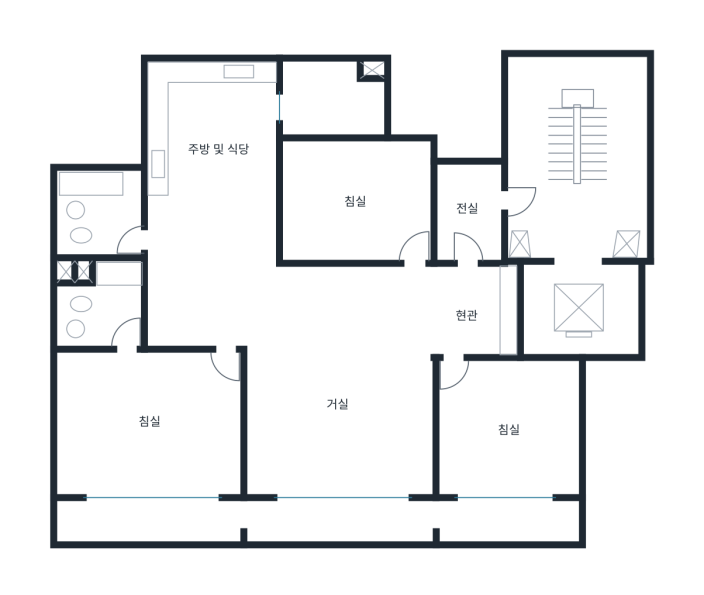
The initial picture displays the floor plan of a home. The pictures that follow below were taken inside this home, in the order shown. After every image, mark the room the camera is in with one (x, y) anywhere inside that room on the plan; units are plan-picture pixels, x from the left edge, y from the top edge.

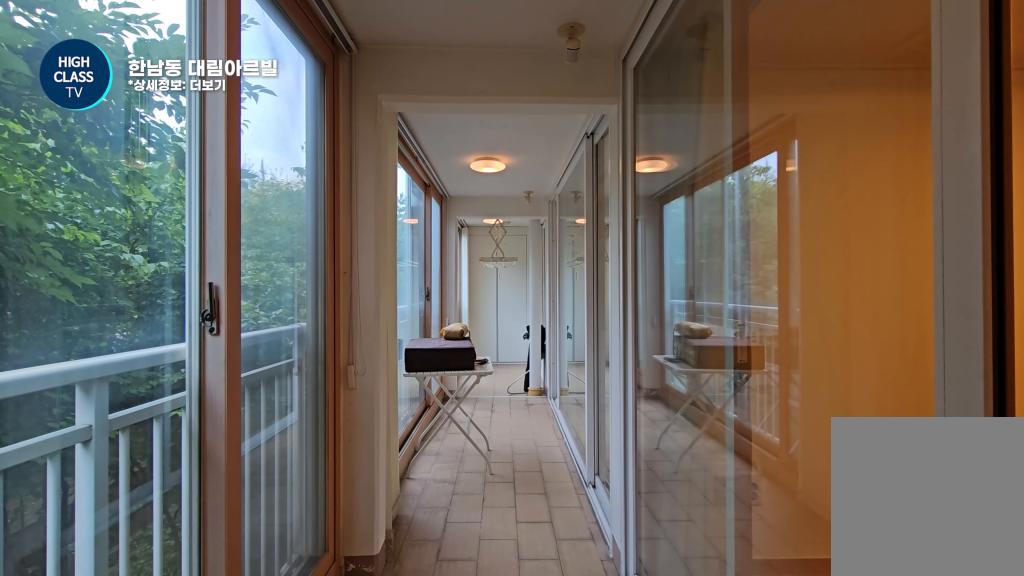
(319, 516)
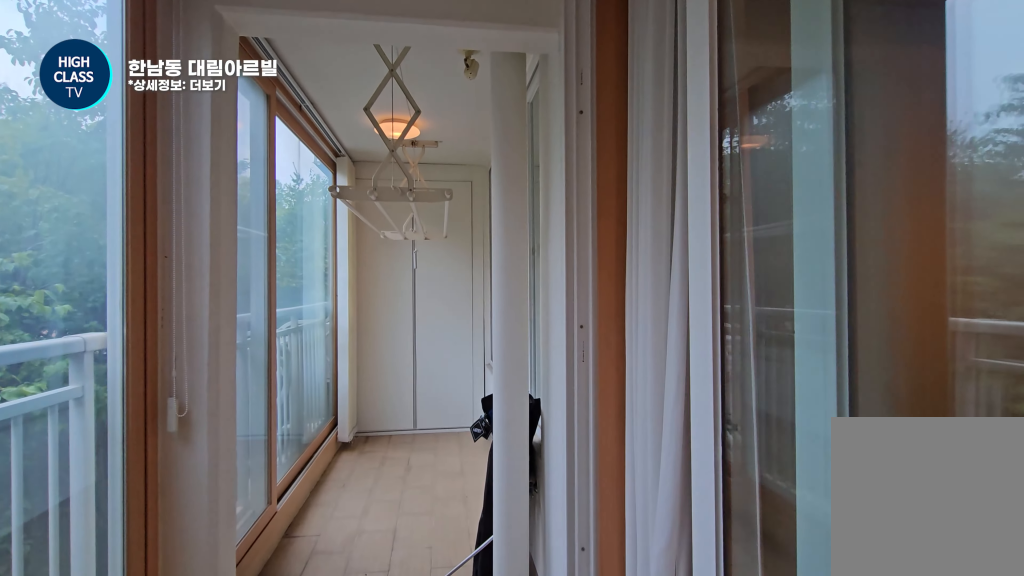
(319, 516)
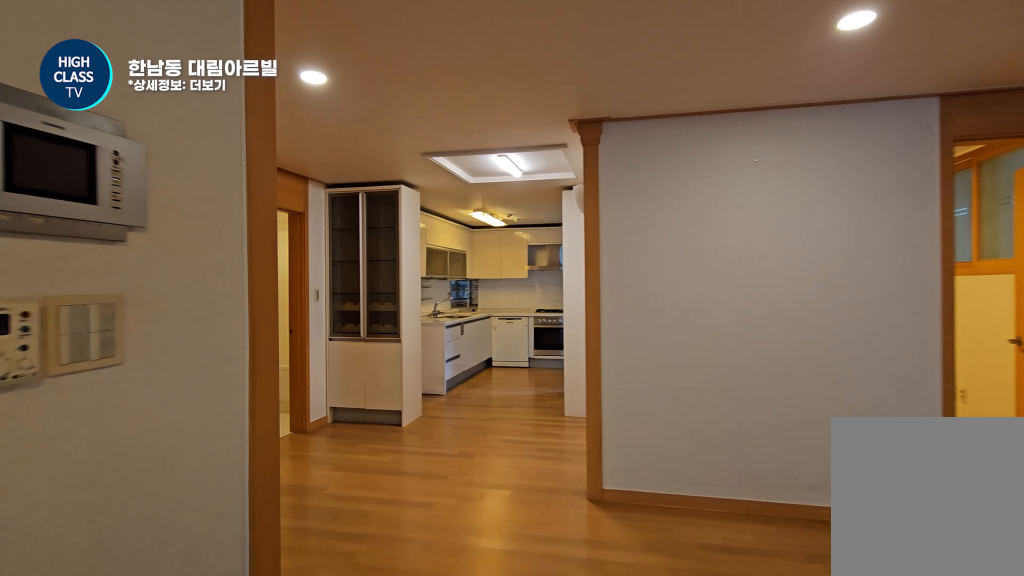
(338, 379)
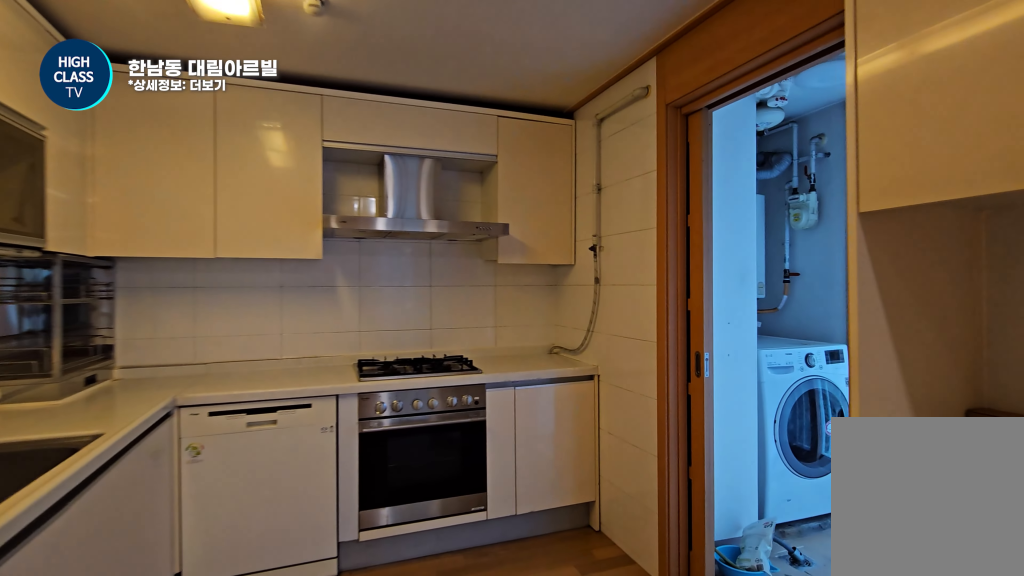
(210, 202)
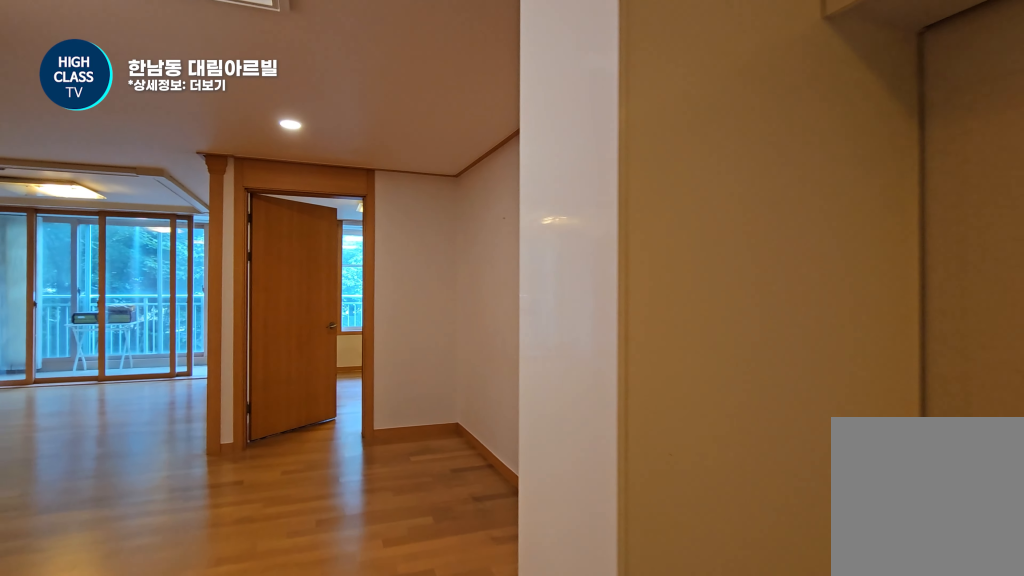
(210, 202)
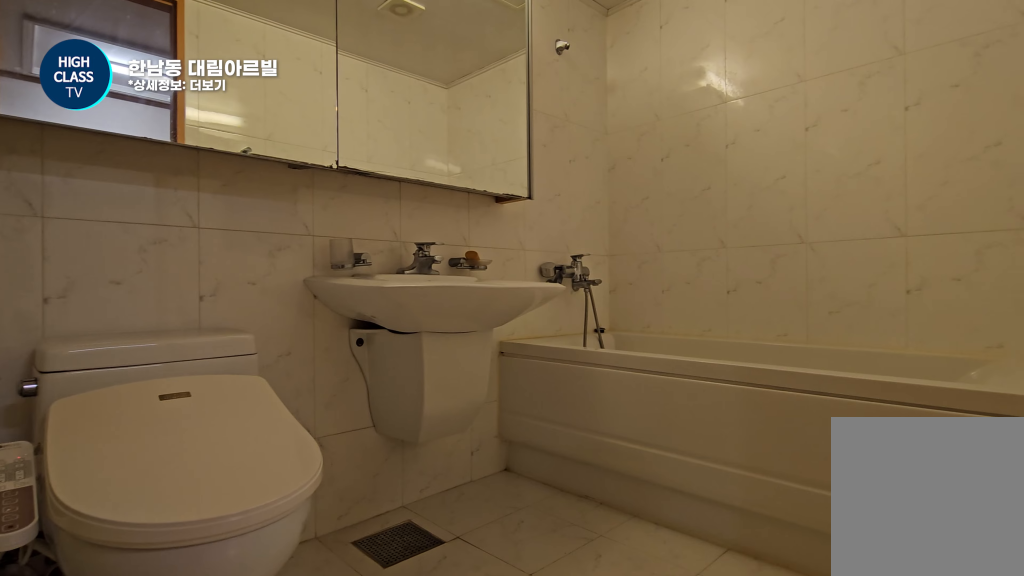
(101, 211)
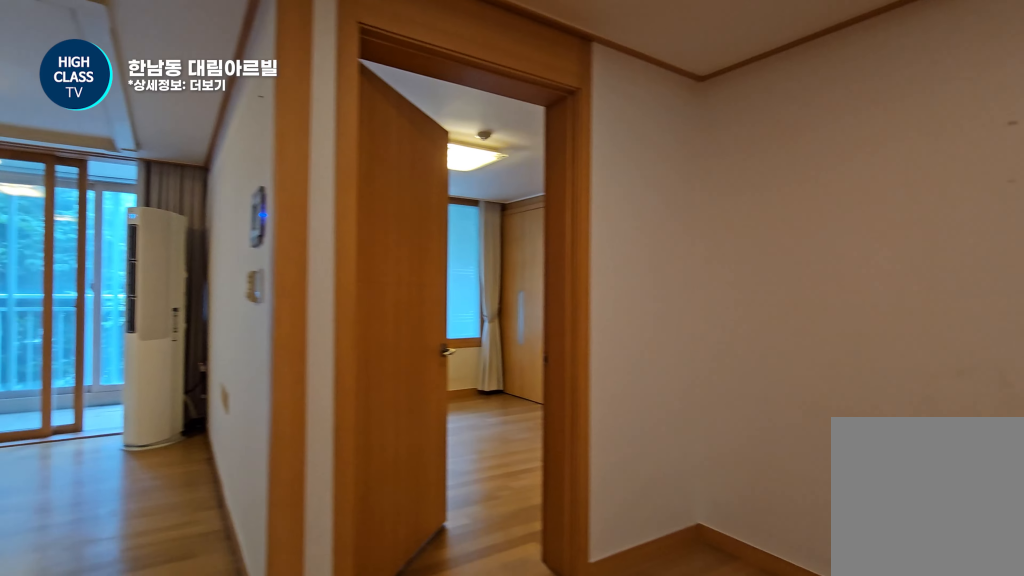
(210, 202)
